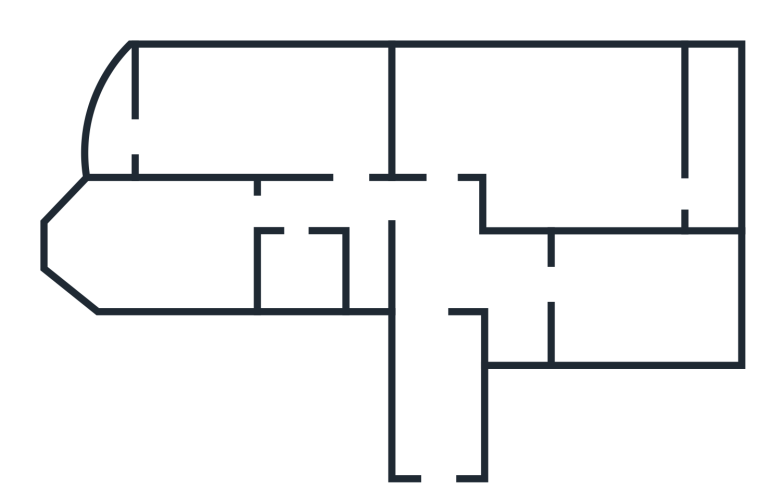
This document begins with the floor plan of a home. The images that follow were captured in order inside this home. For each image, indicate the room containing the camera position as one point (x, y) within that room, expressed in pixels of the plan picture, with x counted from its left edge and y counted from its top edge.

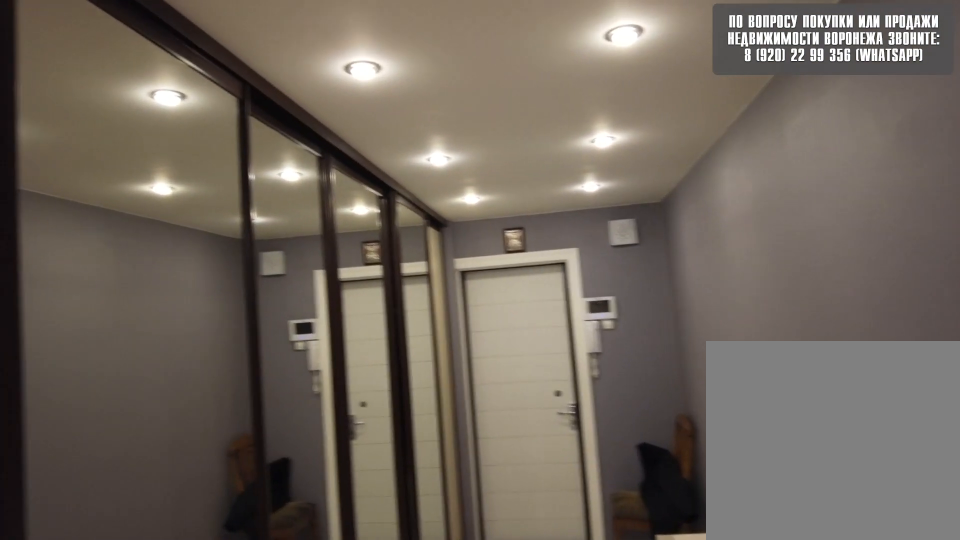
(443, 455)
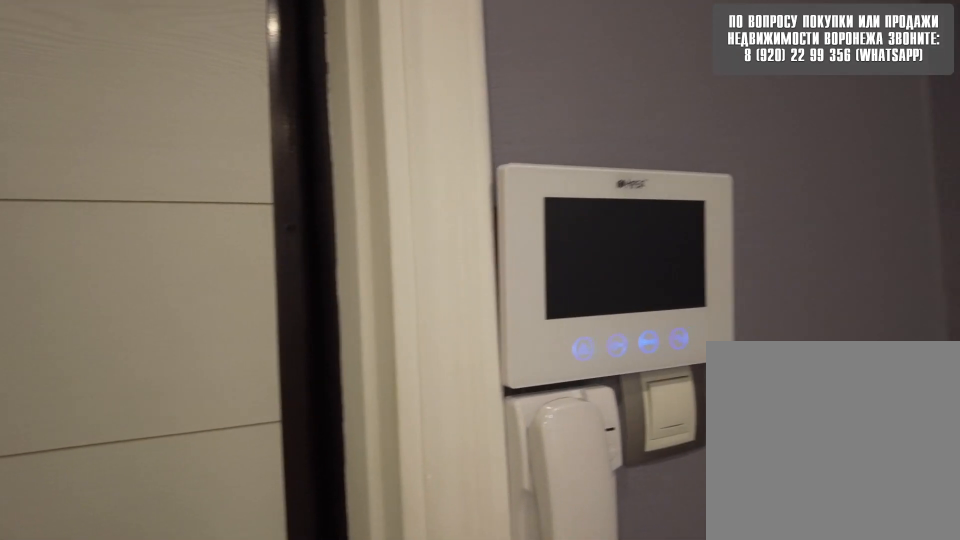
(443, 455)
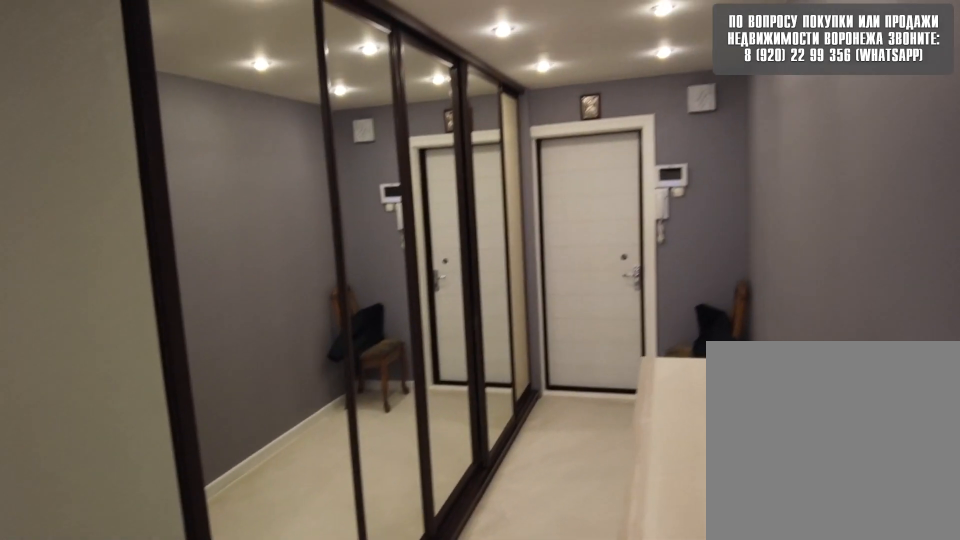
(443, 280)
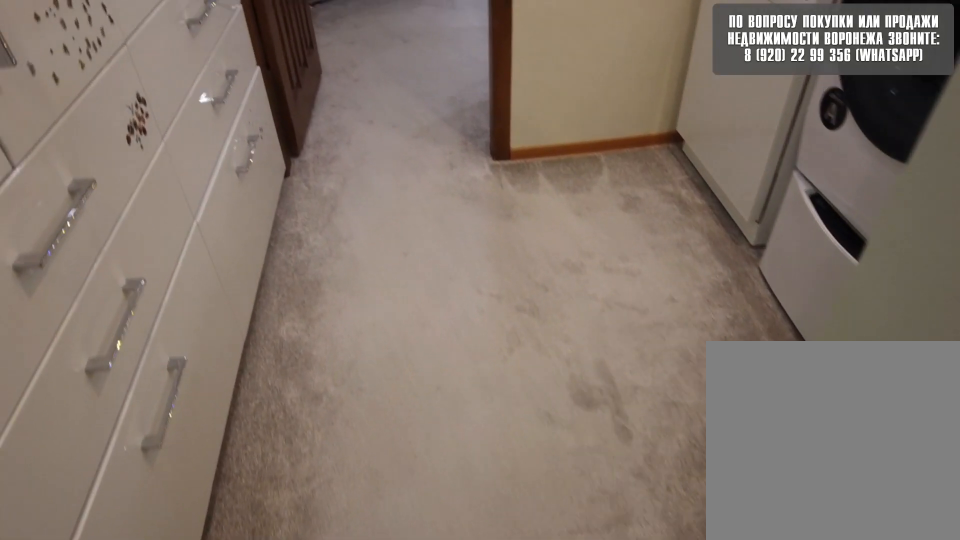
(525, 287)
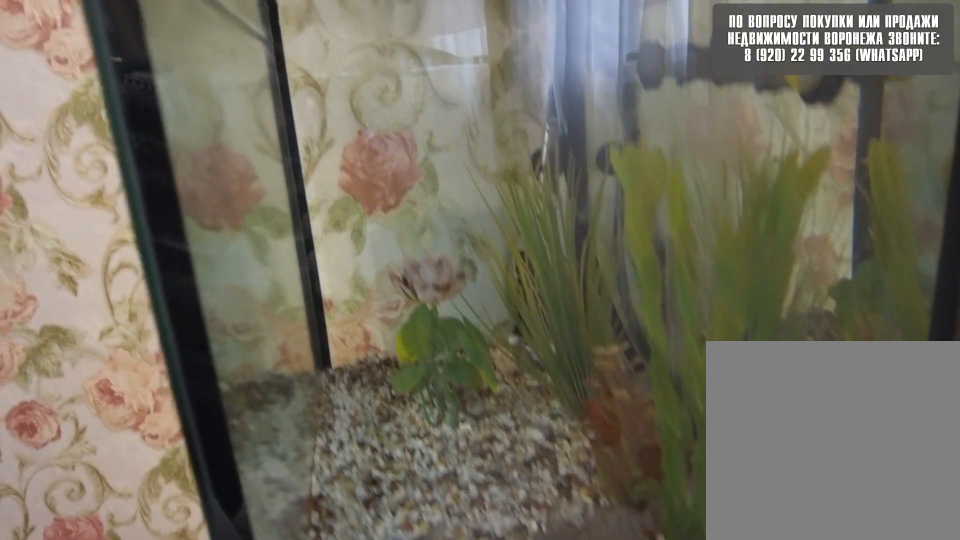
(614, 299)
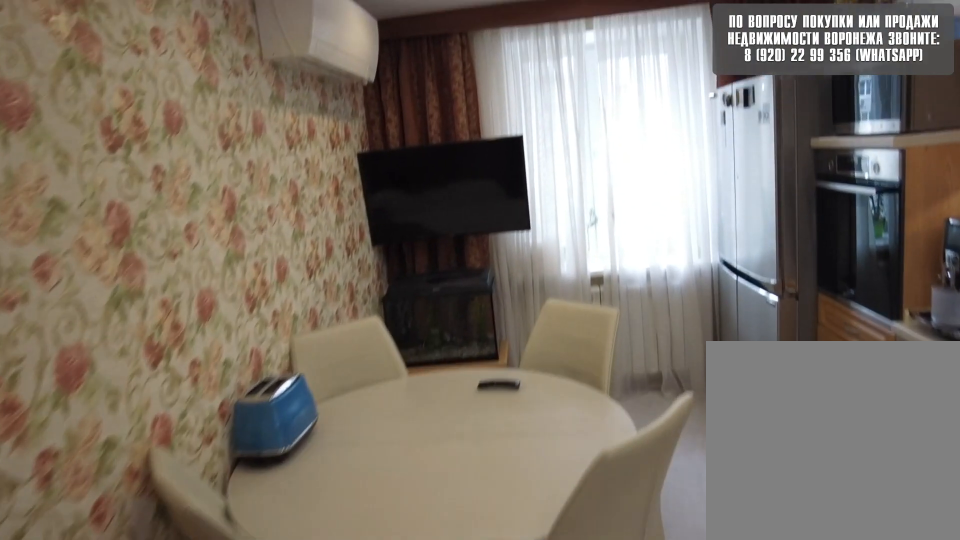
(614, 299)
